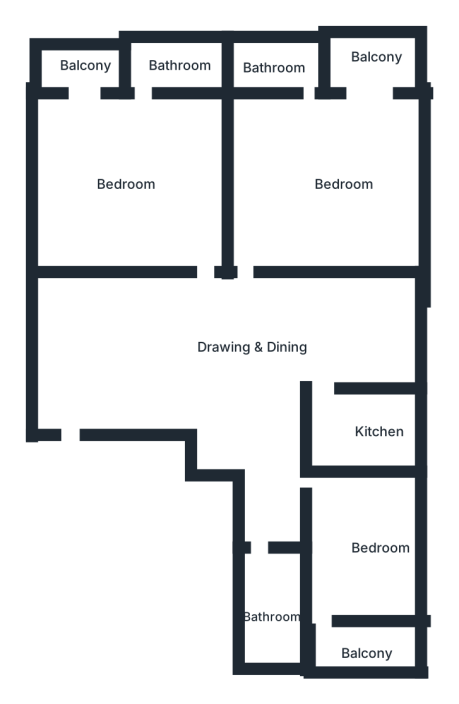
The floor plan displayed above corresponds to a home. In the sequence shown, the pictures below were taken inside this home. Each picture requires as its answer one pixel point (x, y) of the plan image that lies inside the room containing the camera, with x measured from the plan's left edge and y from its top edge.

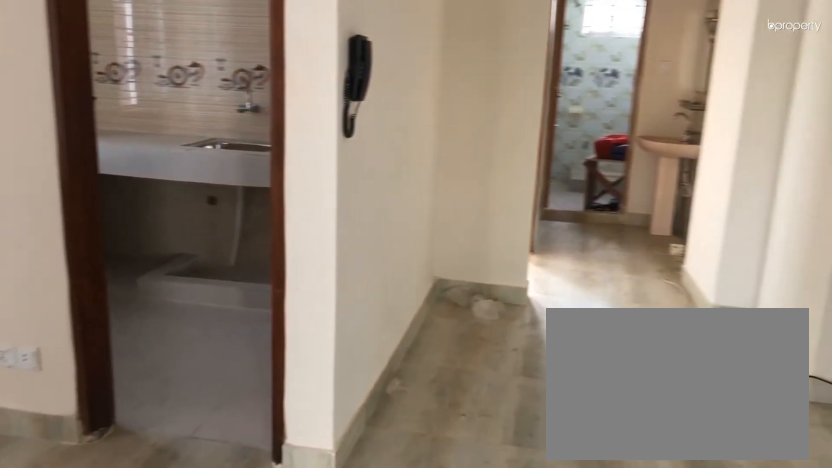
(216, 355)
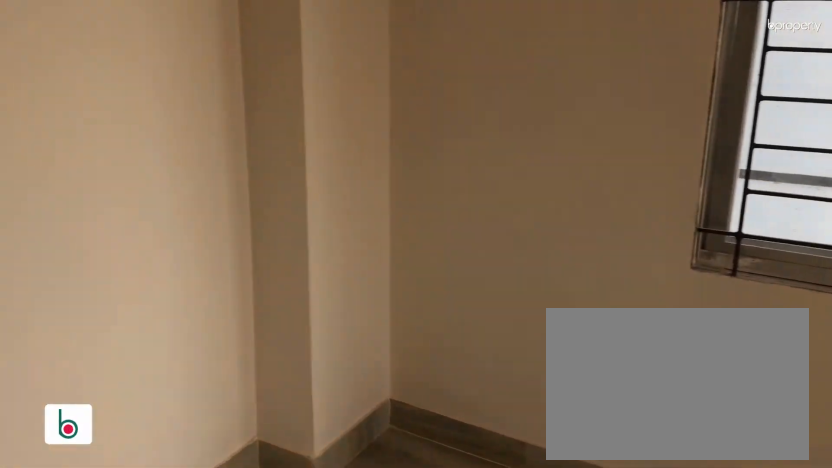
(379, 548)
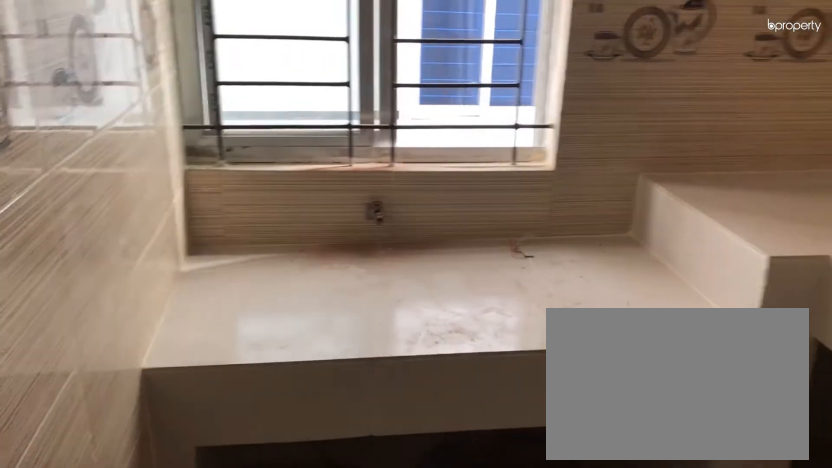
(376, 443)
